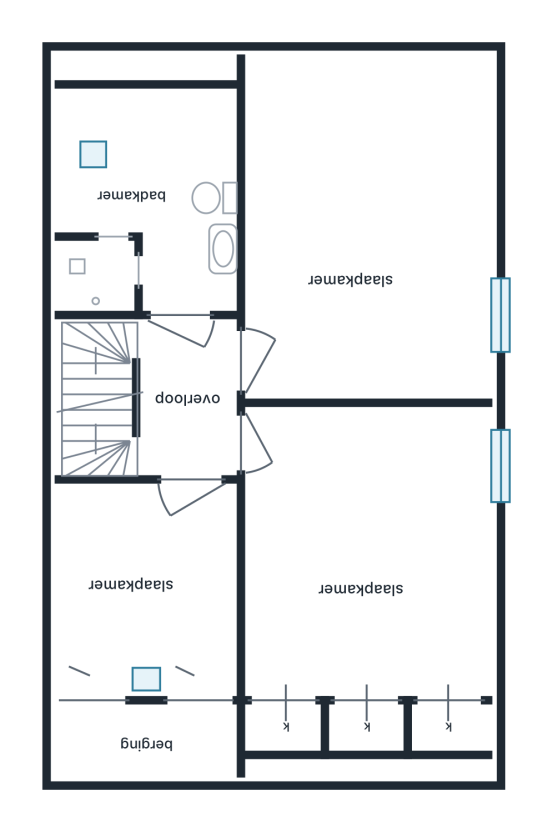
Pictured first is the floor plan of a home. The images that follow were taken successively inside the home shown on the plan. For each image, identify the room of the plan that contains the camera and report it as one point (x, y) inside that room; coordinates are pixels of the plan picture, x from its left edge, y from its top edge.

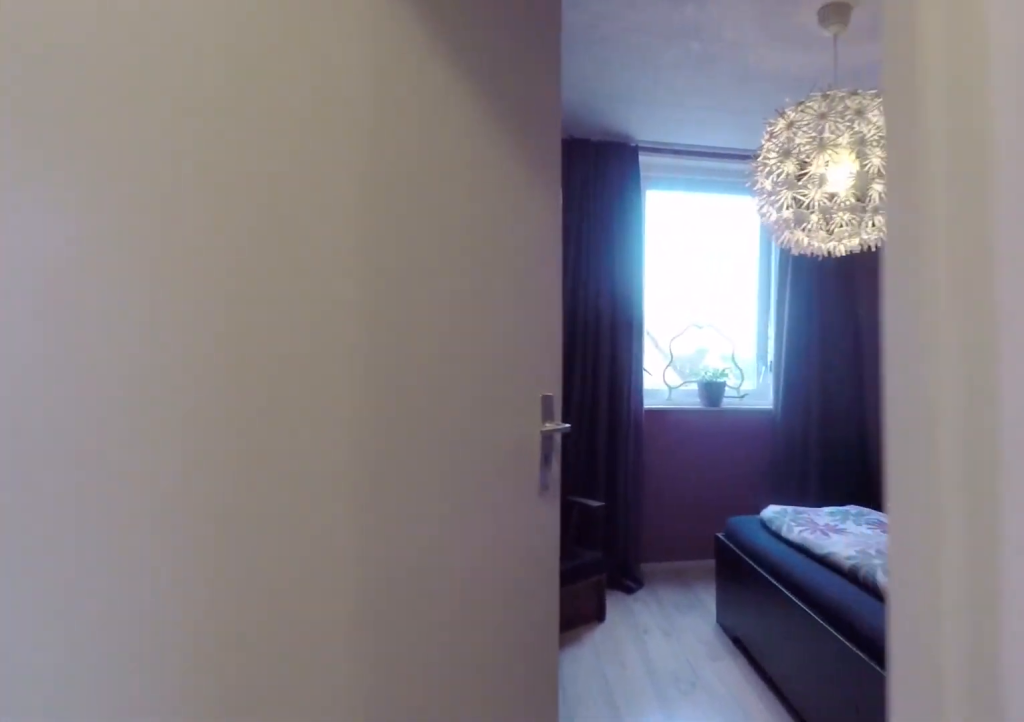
(187, 397)
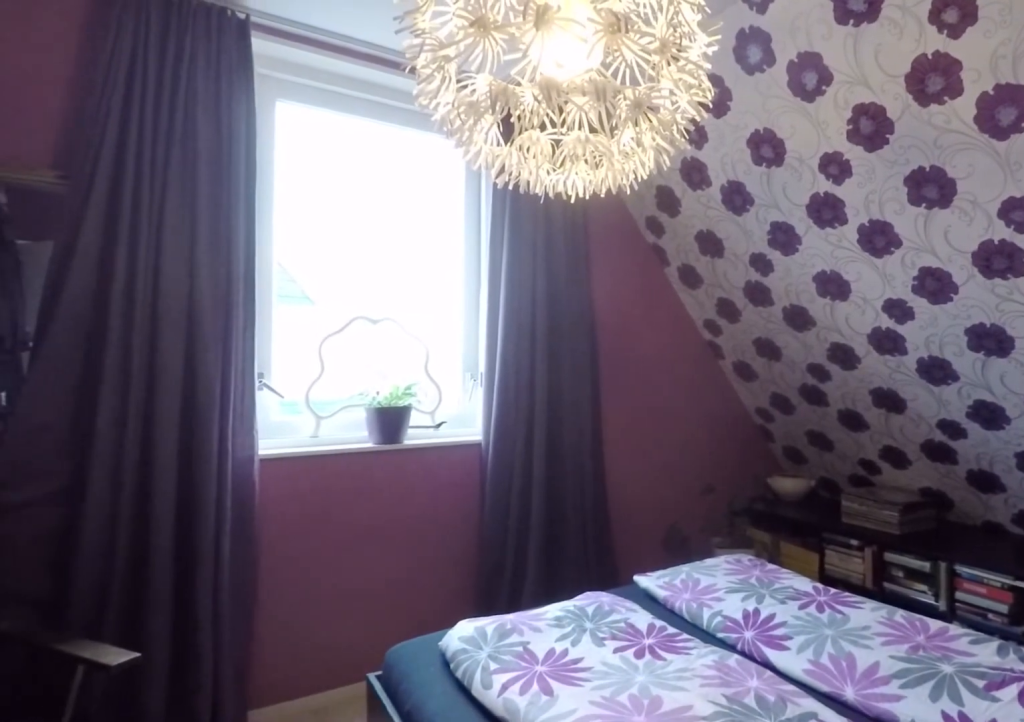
(366, 541)
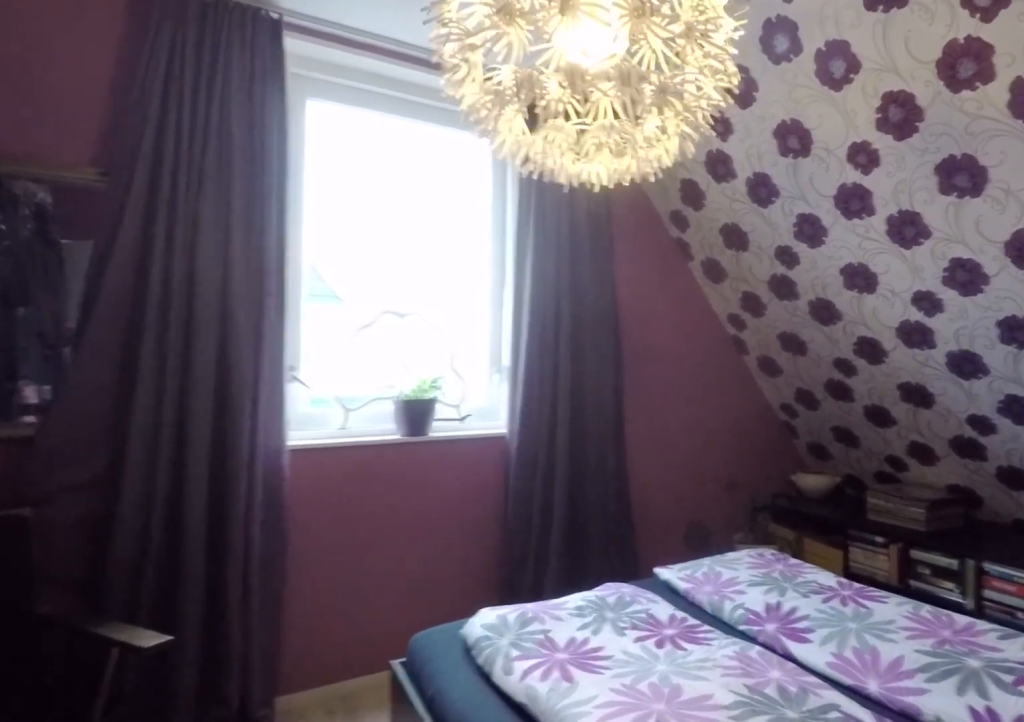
(366, 541)
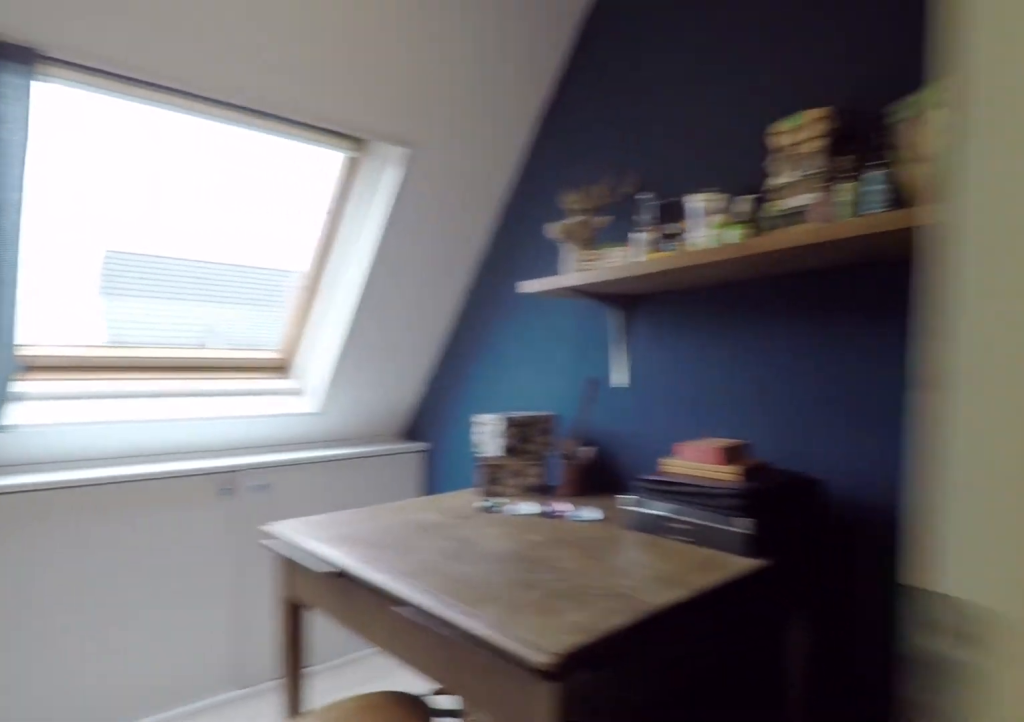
(147, 580)
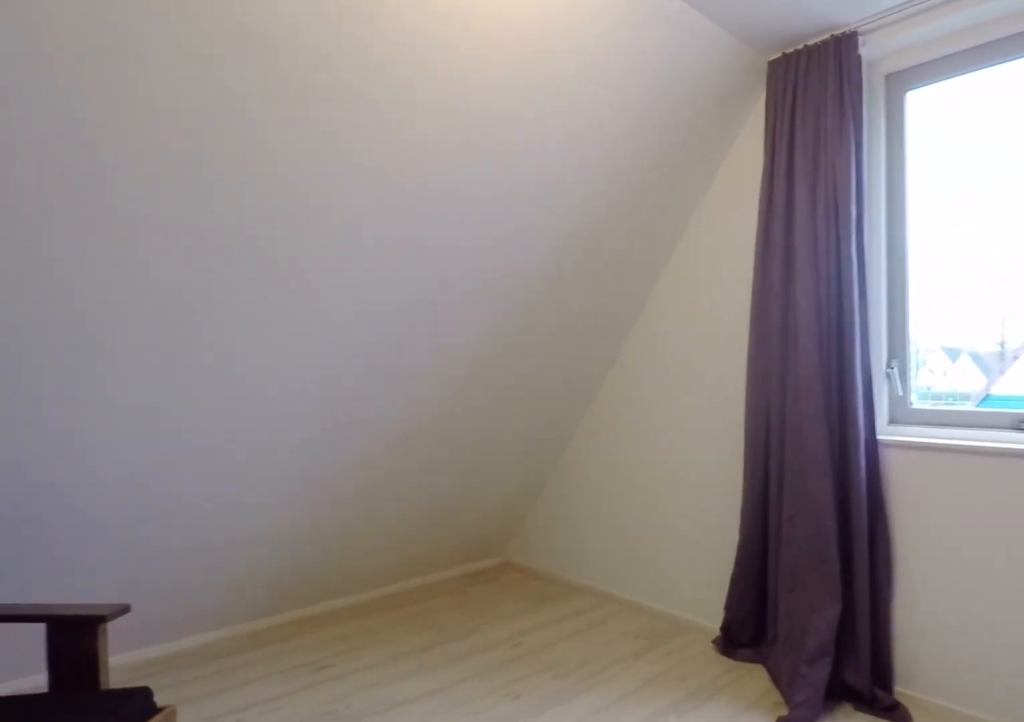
(366, 275)
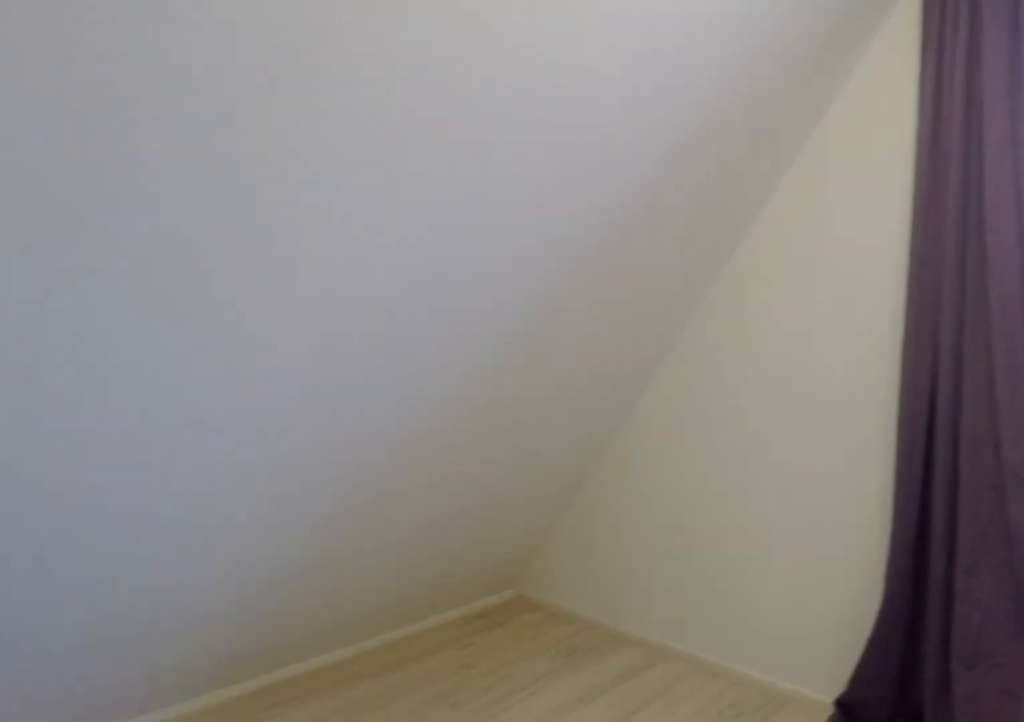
(366, 275)
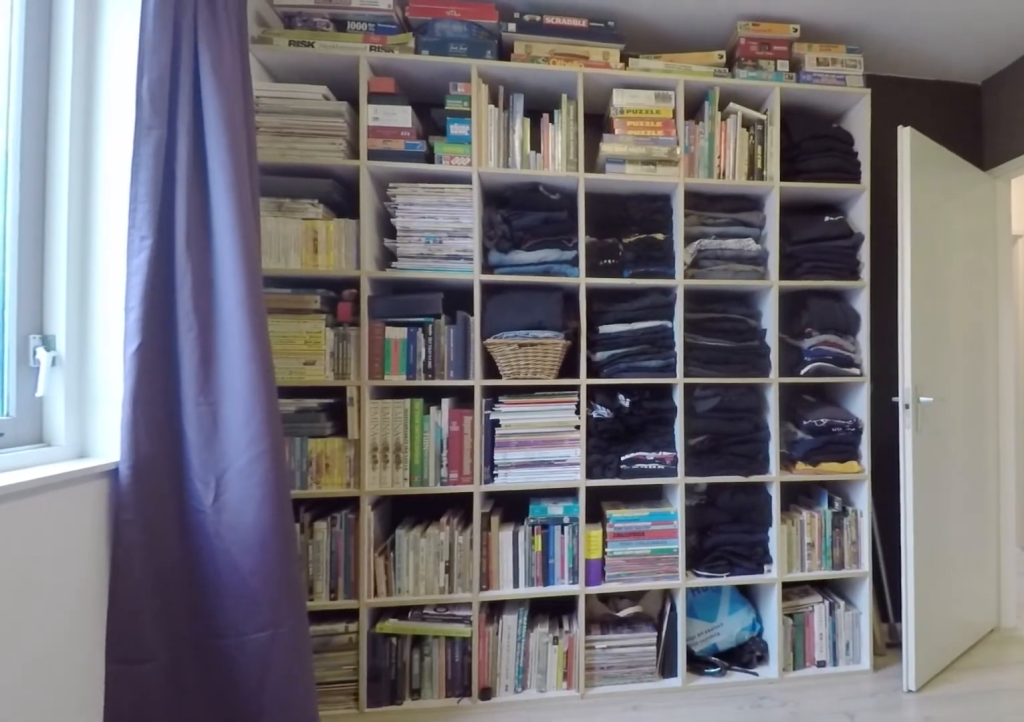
(366, 275)
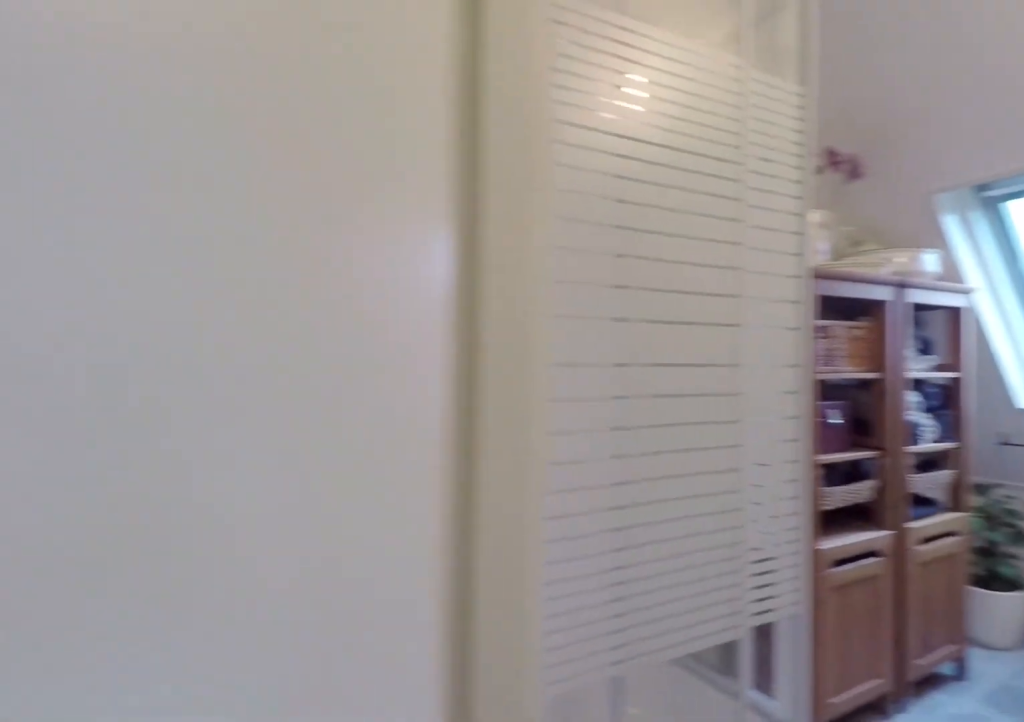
(187, 396)
